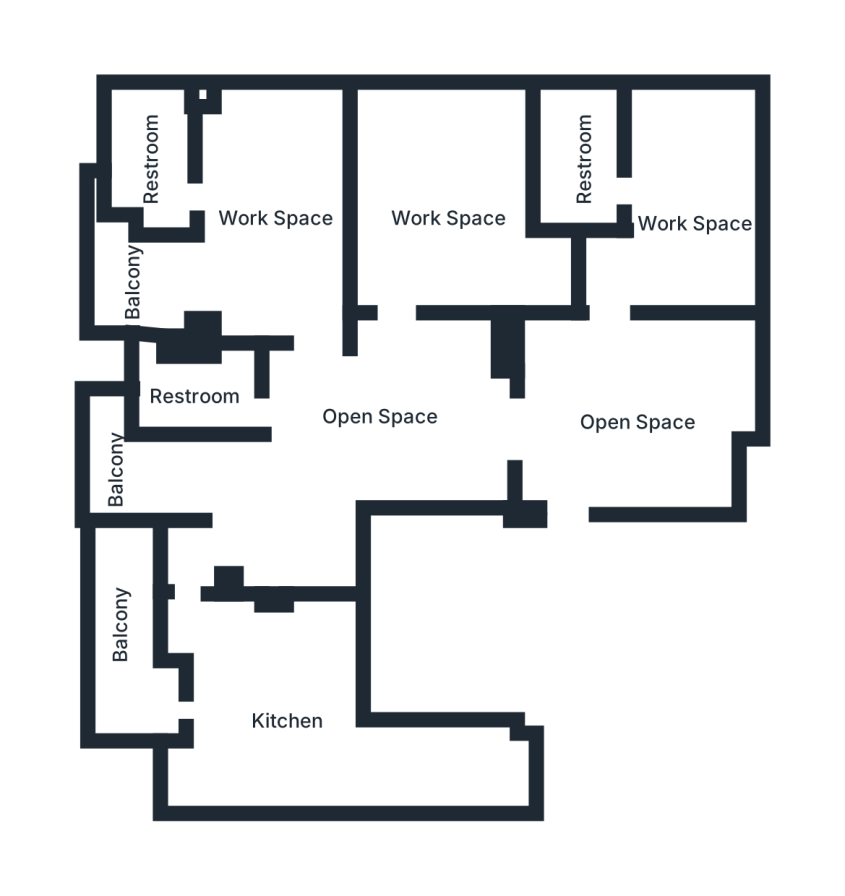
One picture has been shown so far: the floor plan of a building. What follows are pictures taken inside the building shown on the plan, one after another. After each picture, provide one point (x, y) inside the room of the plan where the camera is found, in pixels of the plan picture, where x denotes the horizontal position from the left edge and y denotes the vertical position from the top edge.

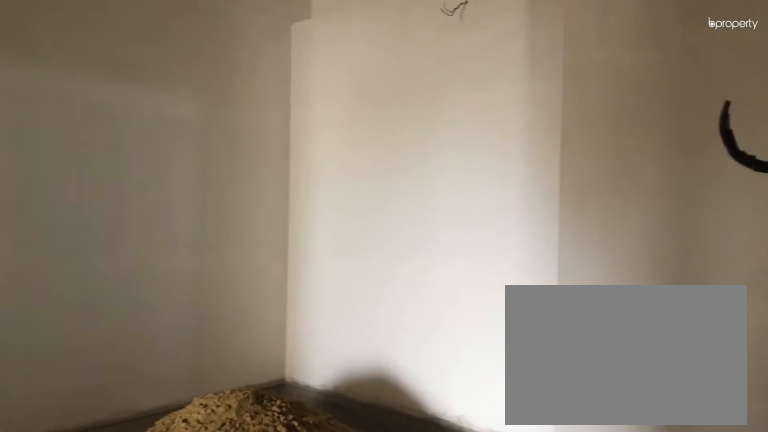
(635, 423)
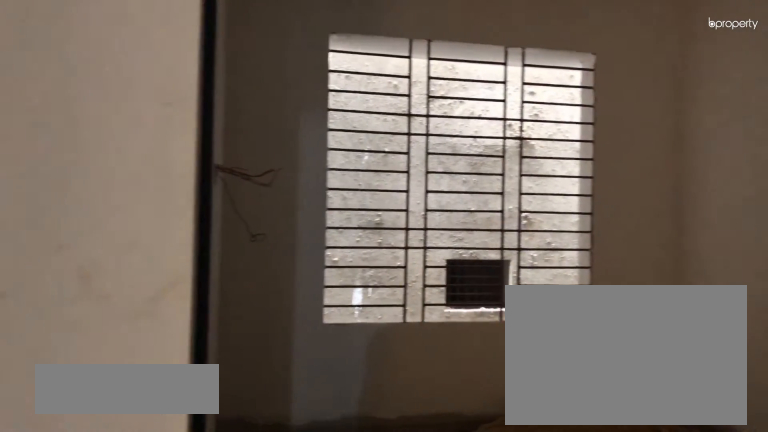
(684, 227)
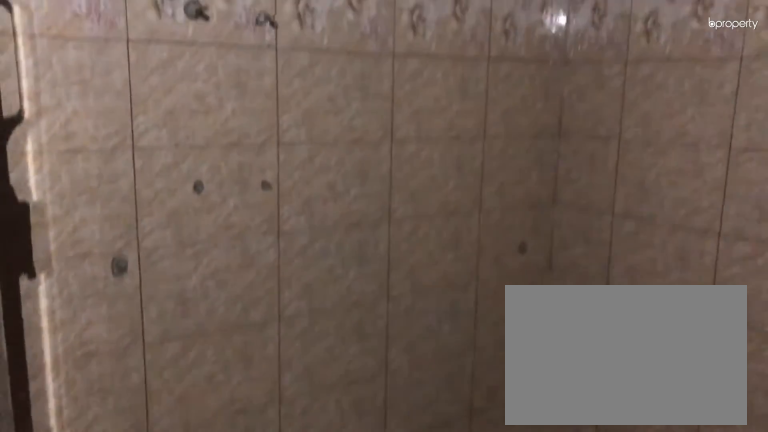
(584, 175)
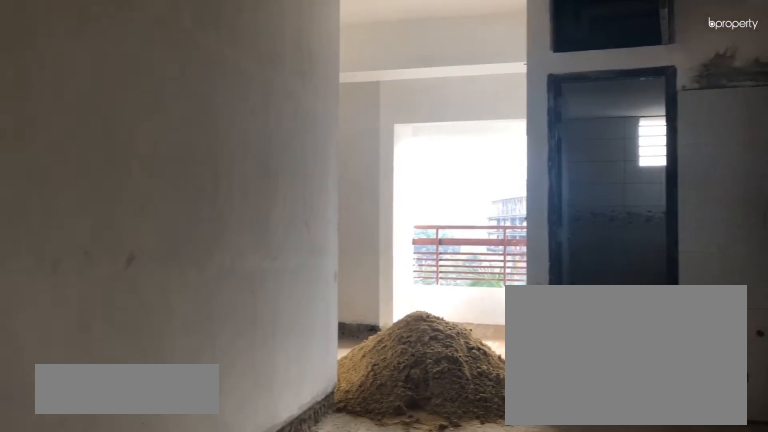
(390, 426)
